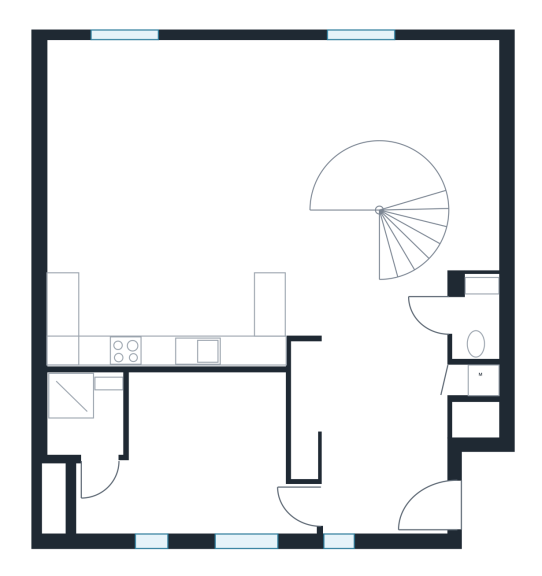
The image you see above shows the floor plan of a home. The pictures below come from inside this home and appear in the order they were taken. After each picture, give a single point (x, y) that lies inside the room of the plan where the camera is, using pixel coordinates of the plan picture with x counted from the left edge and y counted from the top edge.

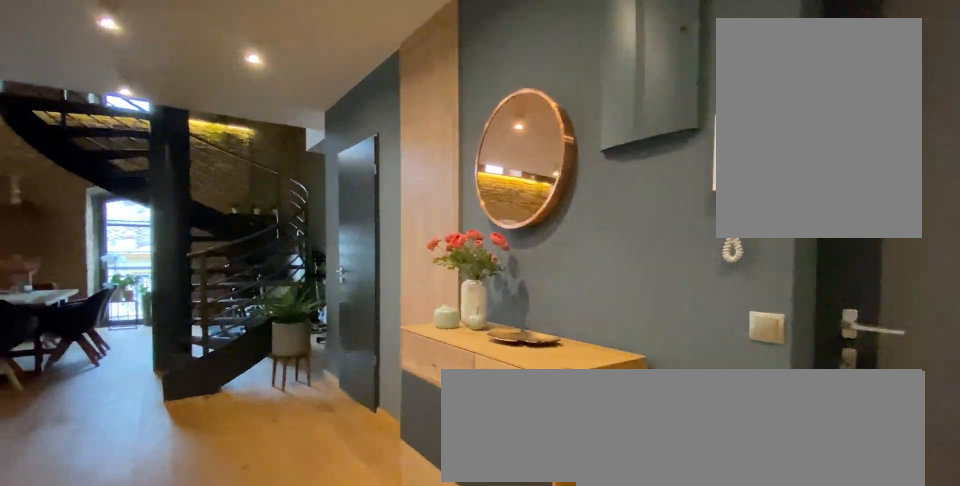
(388, 444)
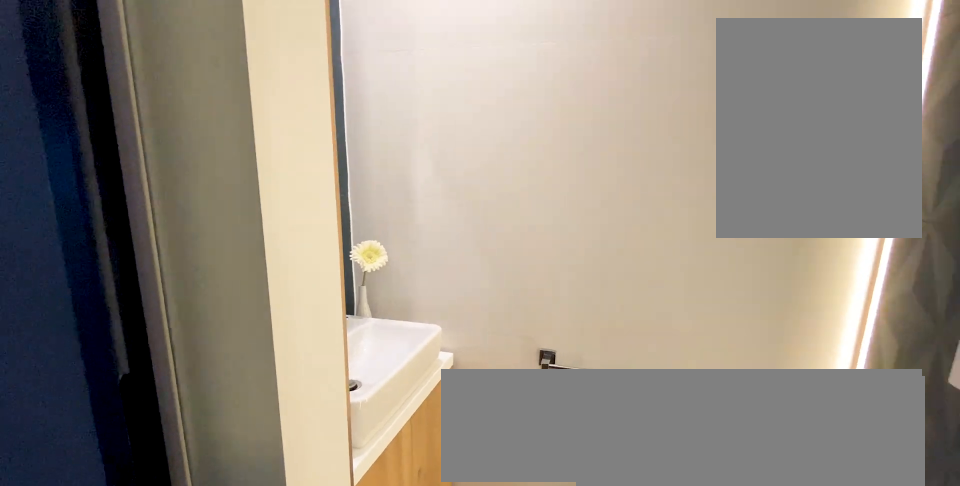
(475, 323)
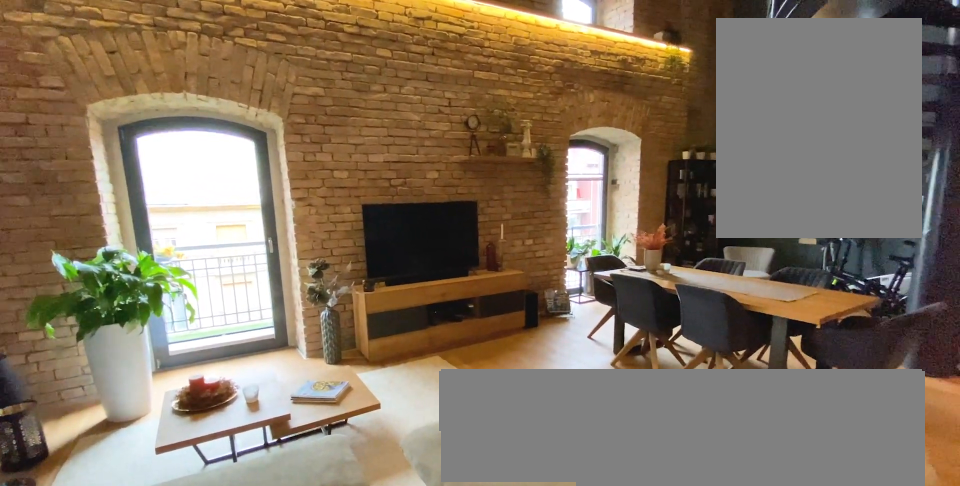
(200, 200)
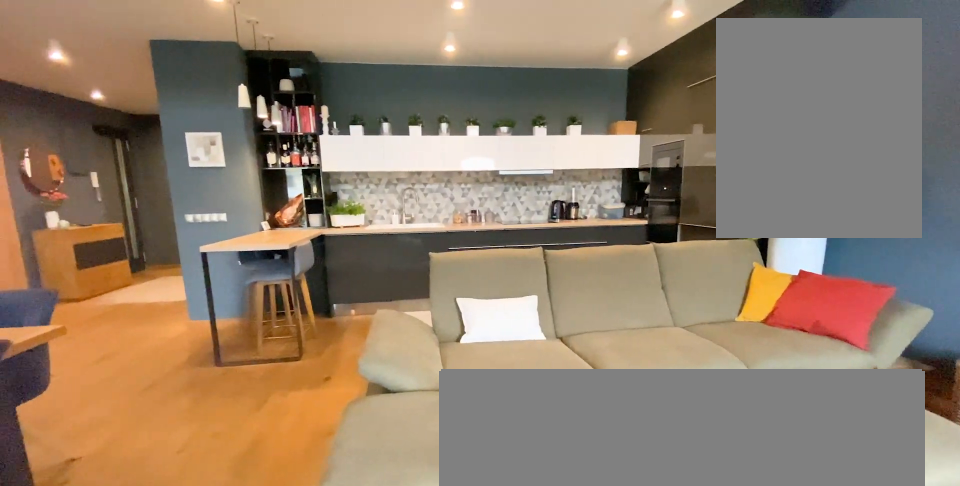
(200, 201)
